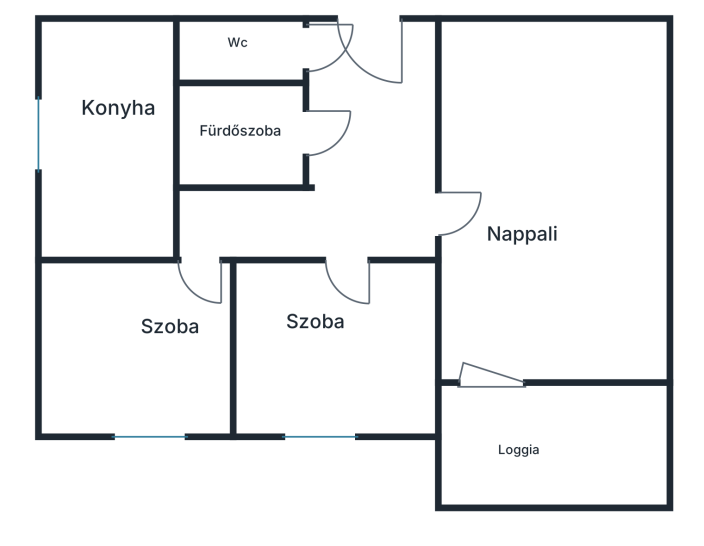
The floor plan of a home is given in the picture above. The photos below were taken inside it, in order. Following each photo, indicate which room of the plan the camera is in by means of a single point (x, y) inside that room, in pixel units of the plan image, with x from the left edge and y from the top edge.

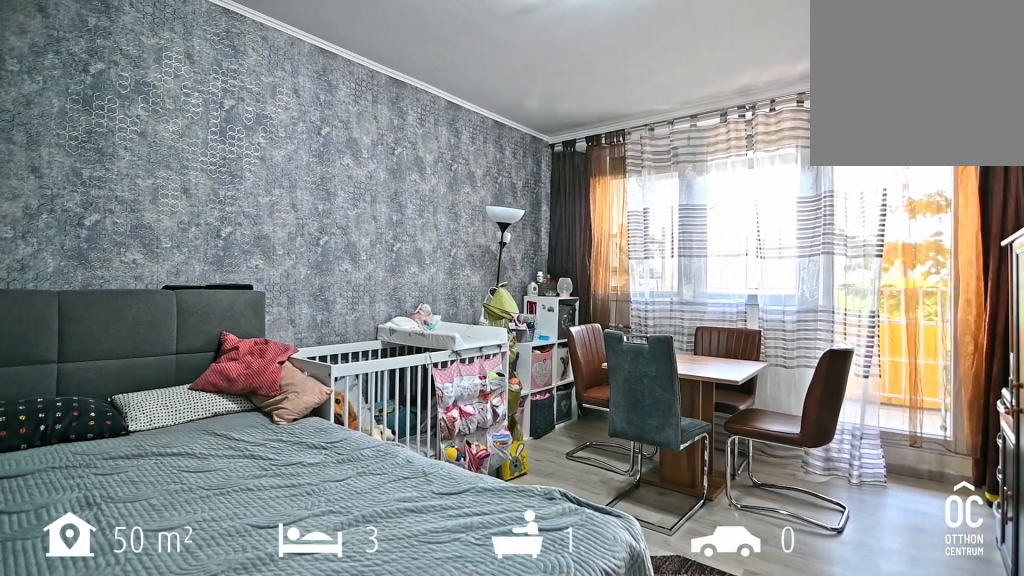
(557, 229)
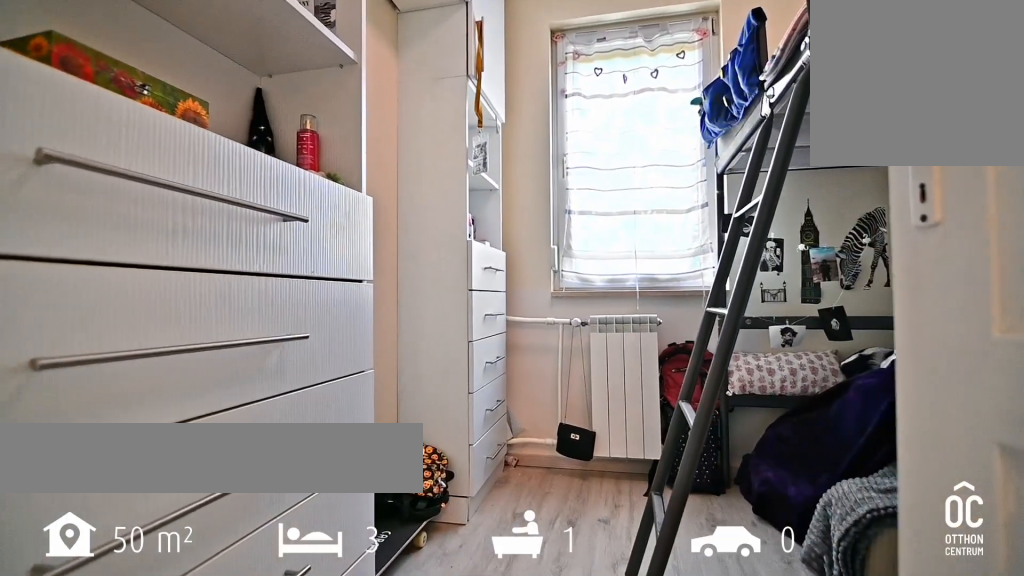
(332, 338)
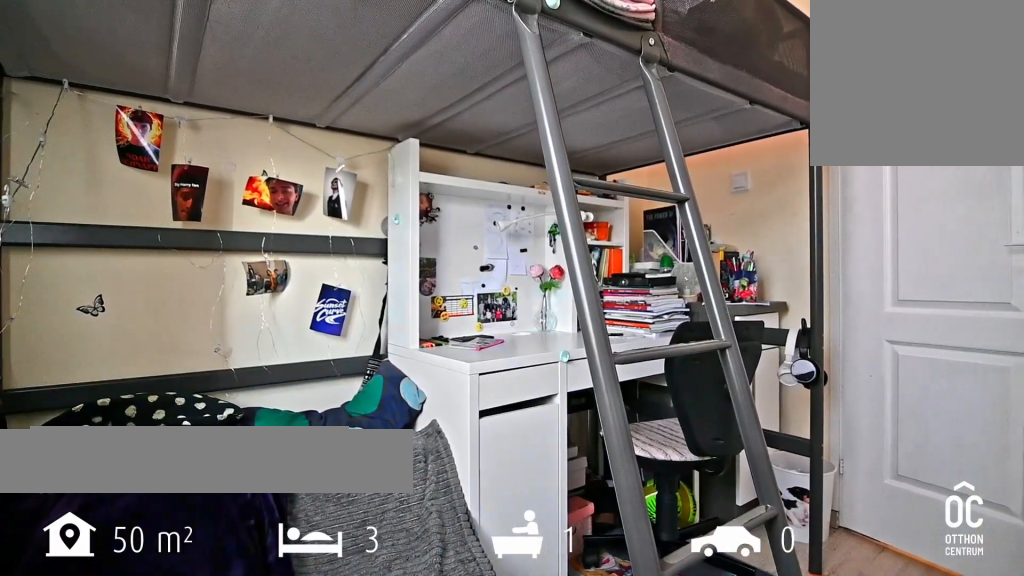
(331, 338)
